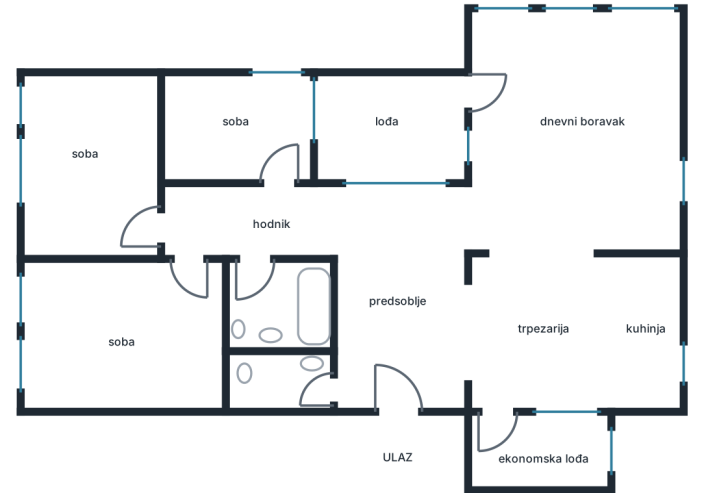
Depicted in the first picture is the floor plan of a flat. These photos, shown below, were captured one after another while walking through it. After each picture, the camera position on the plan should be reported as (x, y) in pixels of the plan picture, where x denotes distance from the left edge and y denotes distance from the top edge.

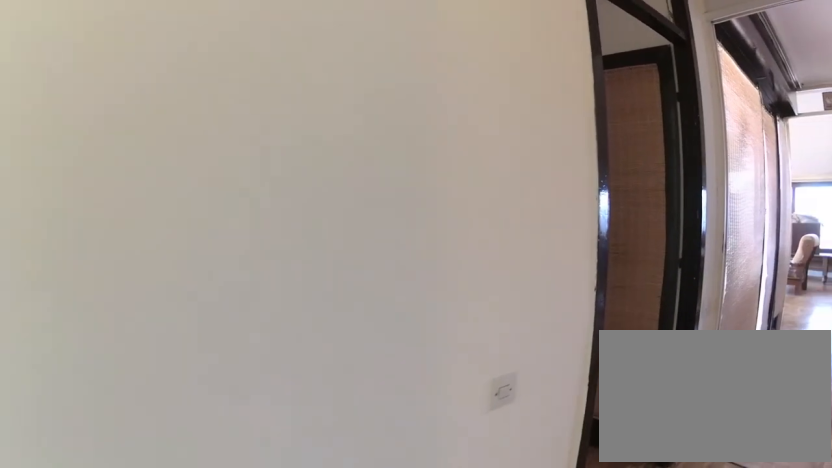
(178, 252)
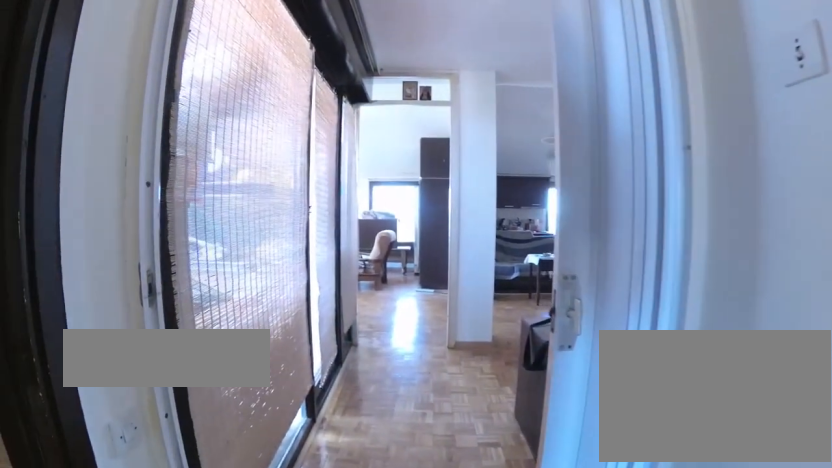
(236, 224)
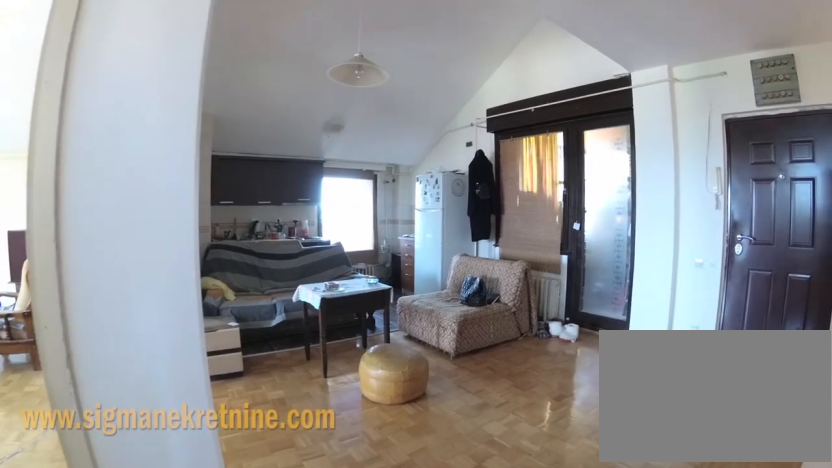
(363, 236)
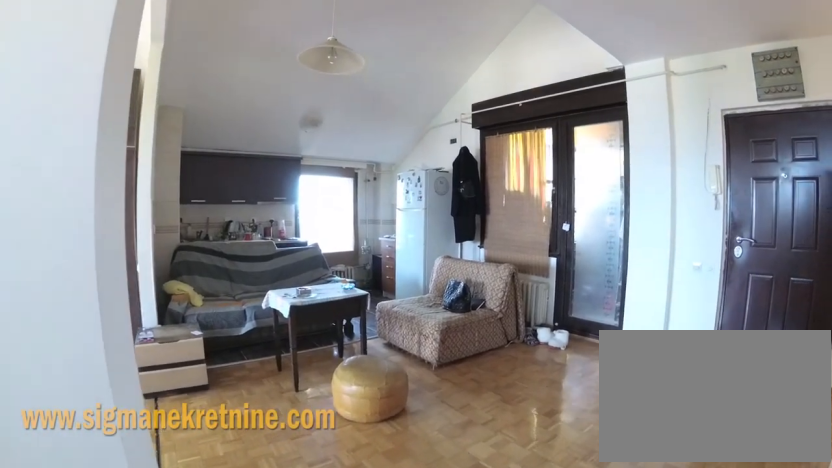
(368, 244)
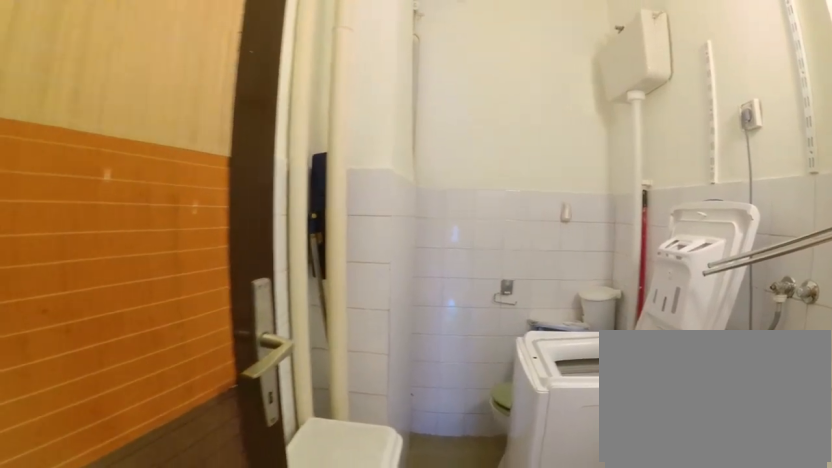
(339, 362)
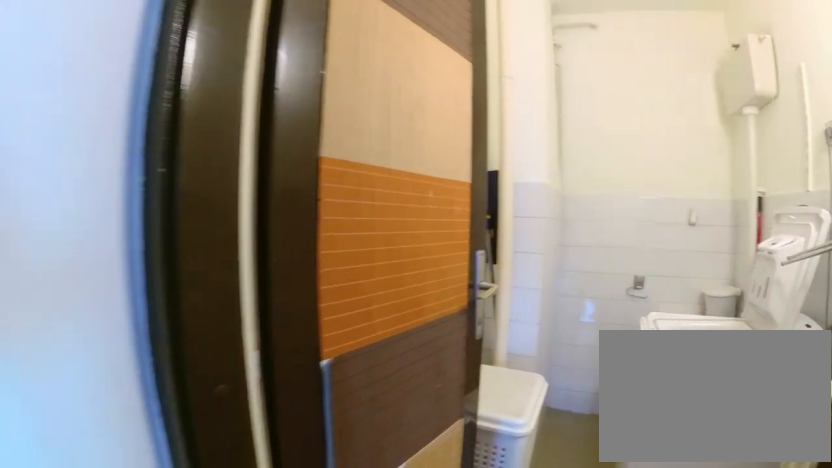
(356, 346)
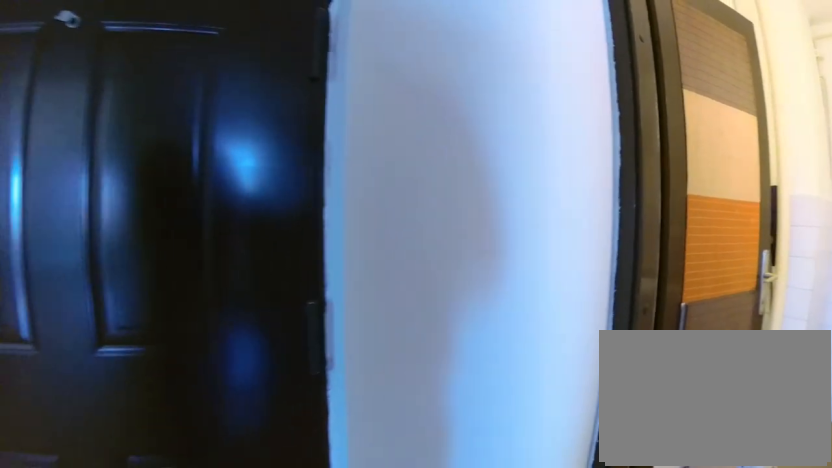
(381, 332)
